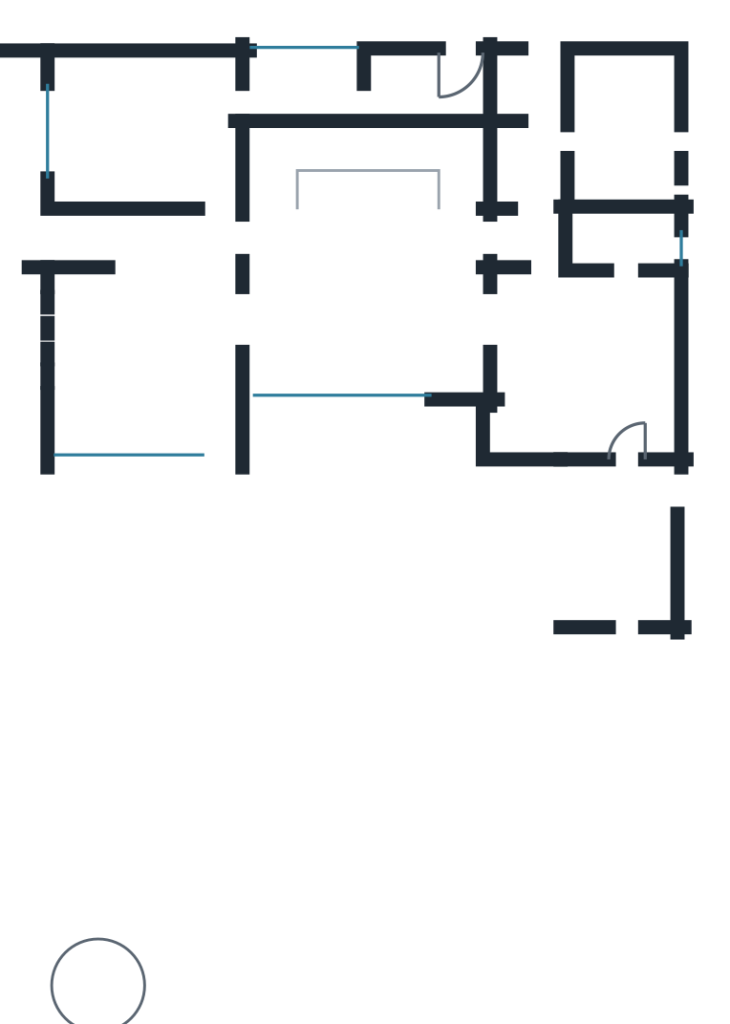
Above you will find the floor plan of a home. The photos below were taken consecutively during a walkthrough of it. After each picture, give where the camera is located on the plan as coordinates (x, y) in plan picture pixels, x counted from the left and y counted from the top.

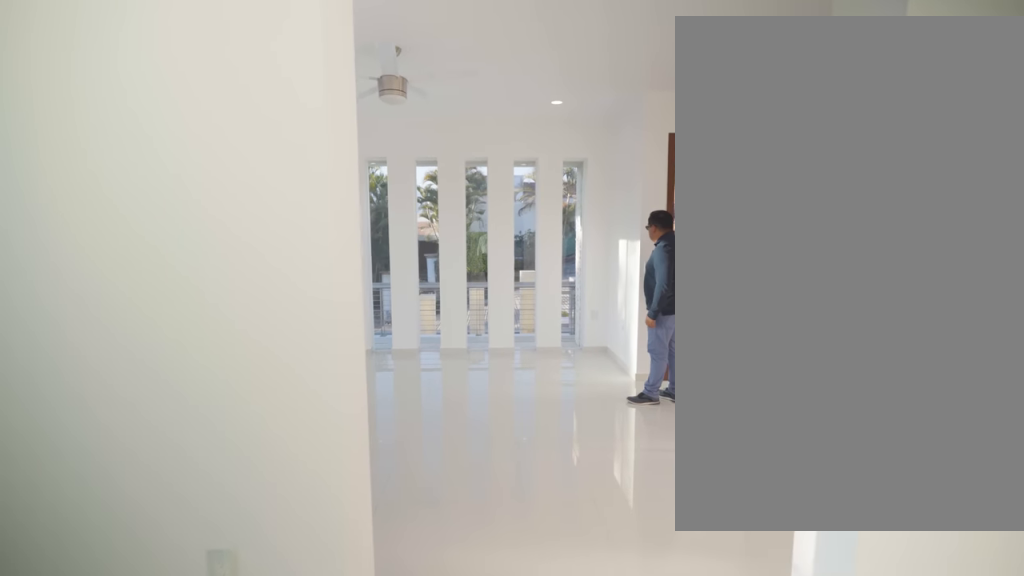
(326, 329)
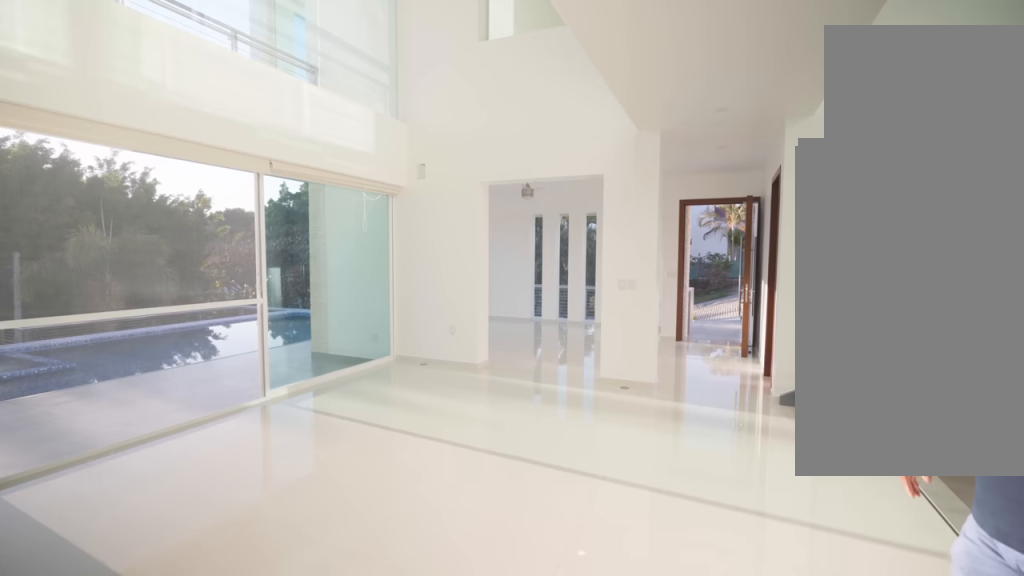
(453, 252)
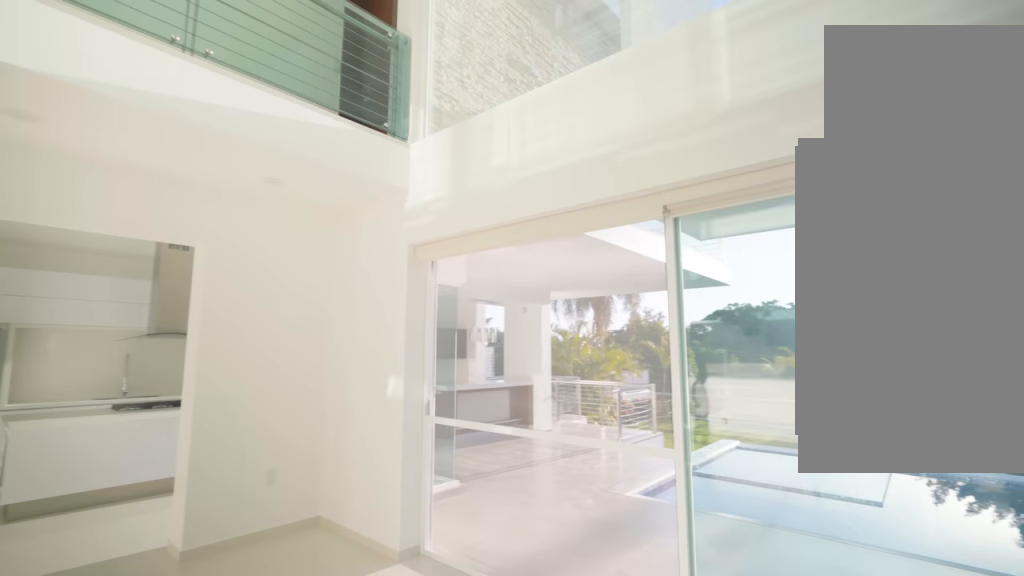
(294, 303)
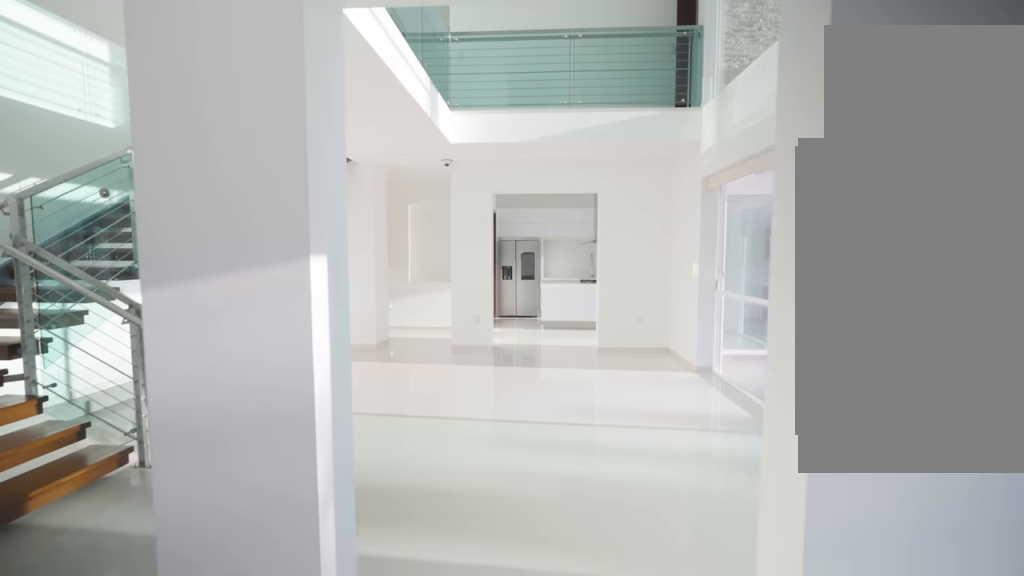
(194, 317)
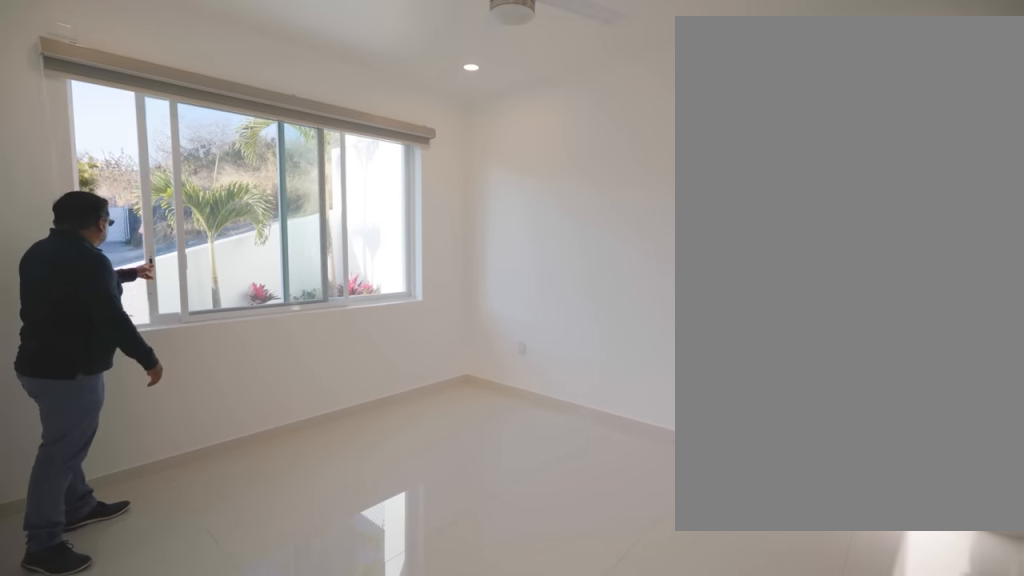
(213, 170)
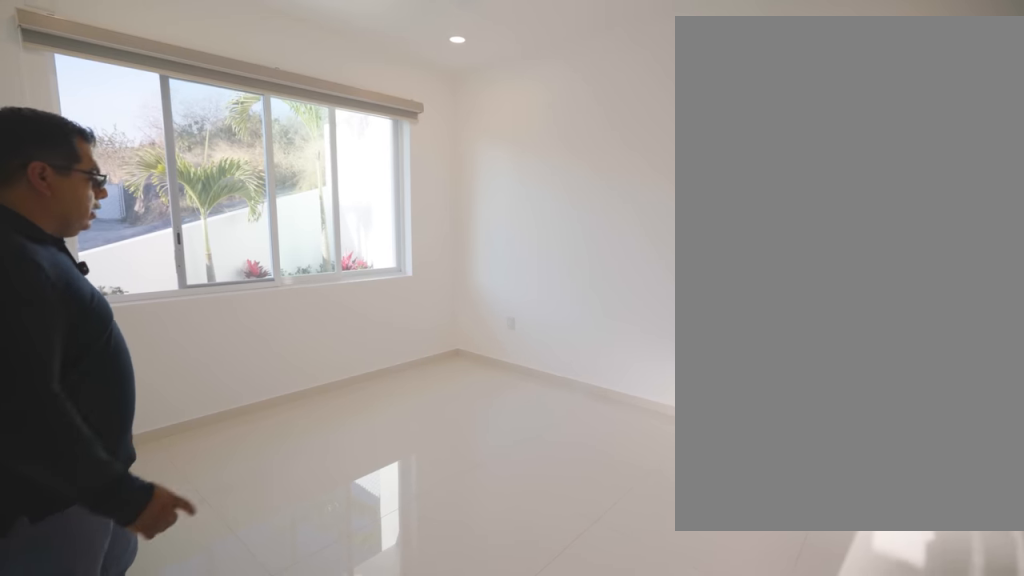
(215, 170)
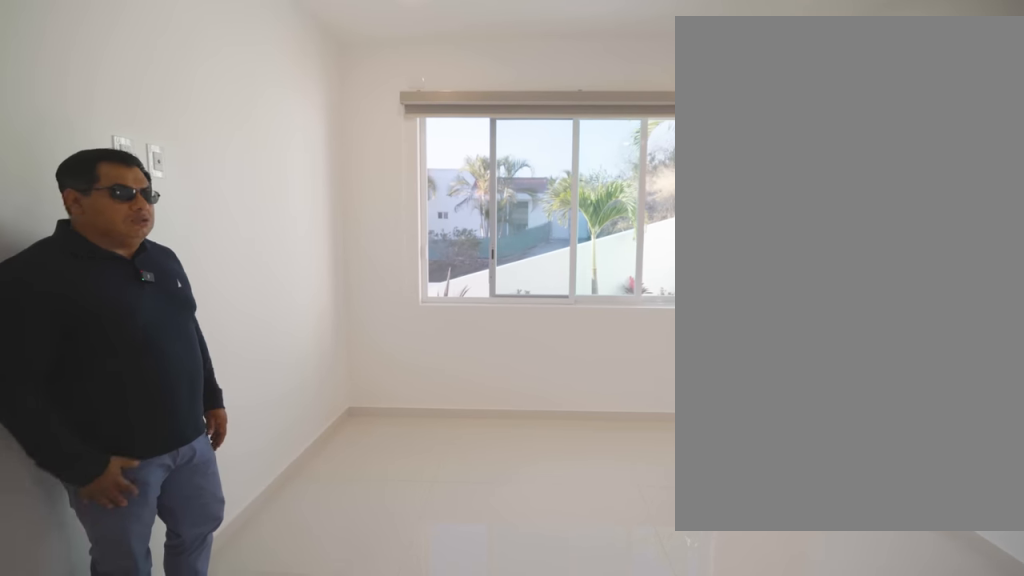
(213, 141)
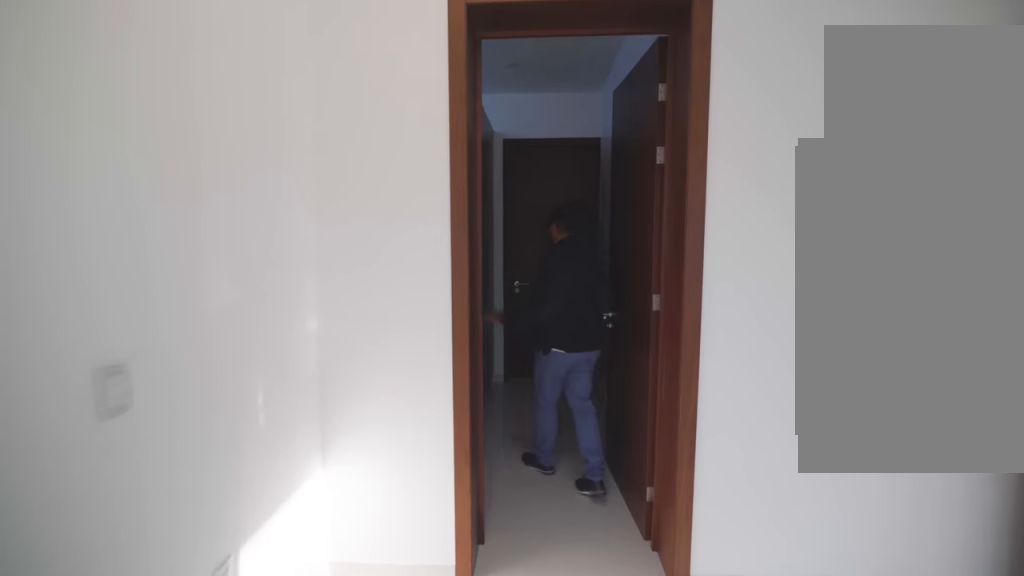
(235, 99)
